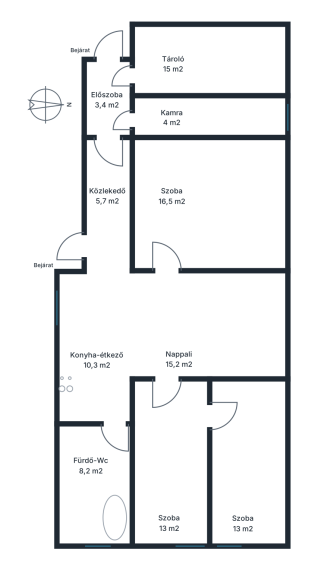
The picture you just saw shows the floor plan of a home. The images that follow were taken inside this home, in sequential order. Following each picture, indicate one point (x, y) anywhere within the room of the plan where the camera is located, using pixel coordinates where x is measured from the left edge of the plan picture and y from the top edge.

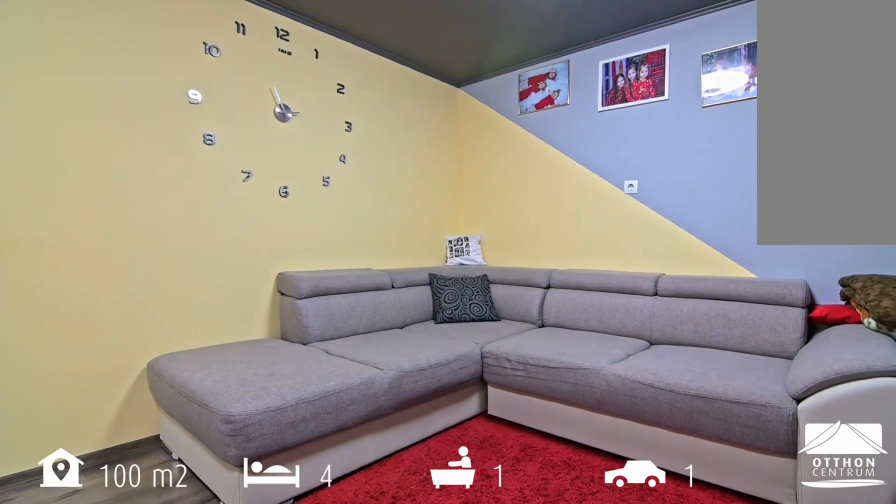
(220, 331)
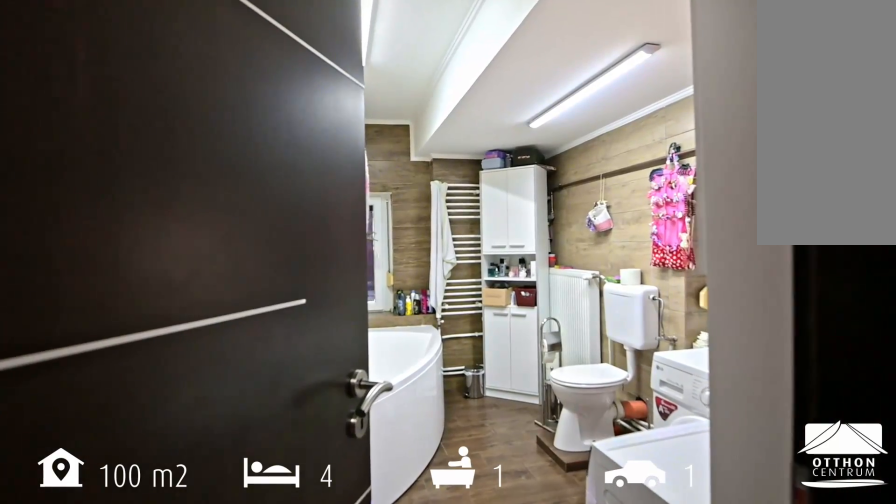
(96, 503)
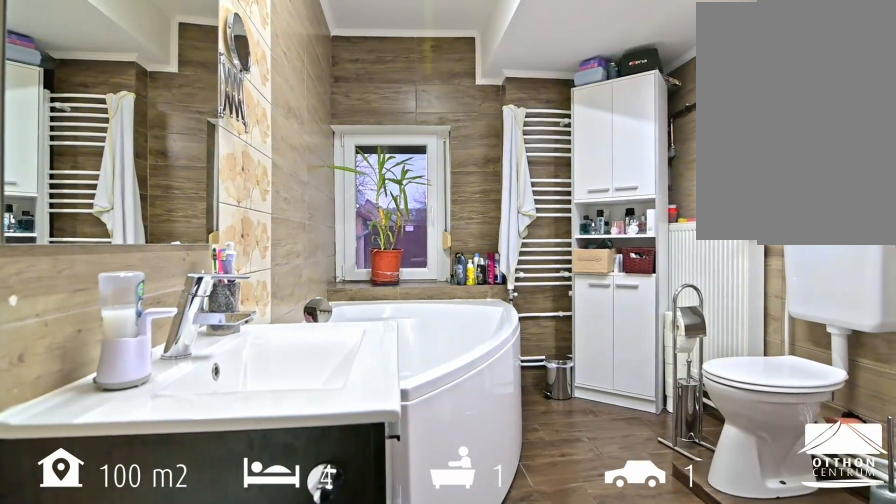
(96, 503)
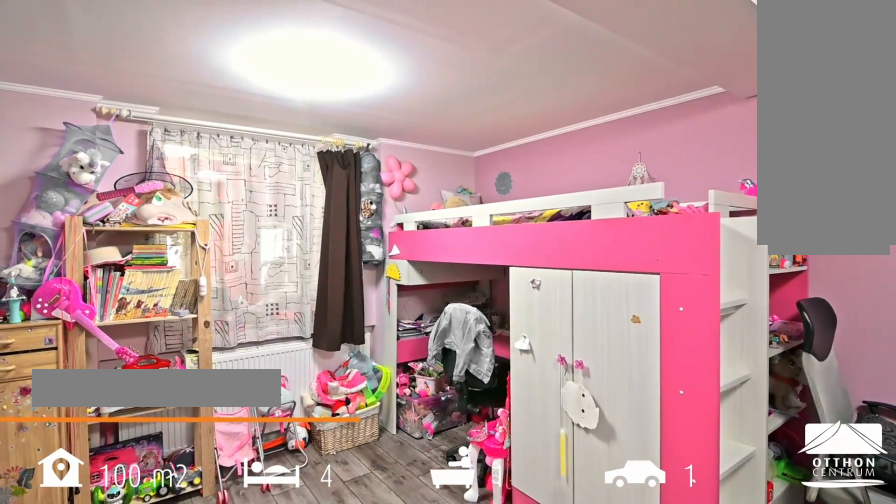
(199, 201)
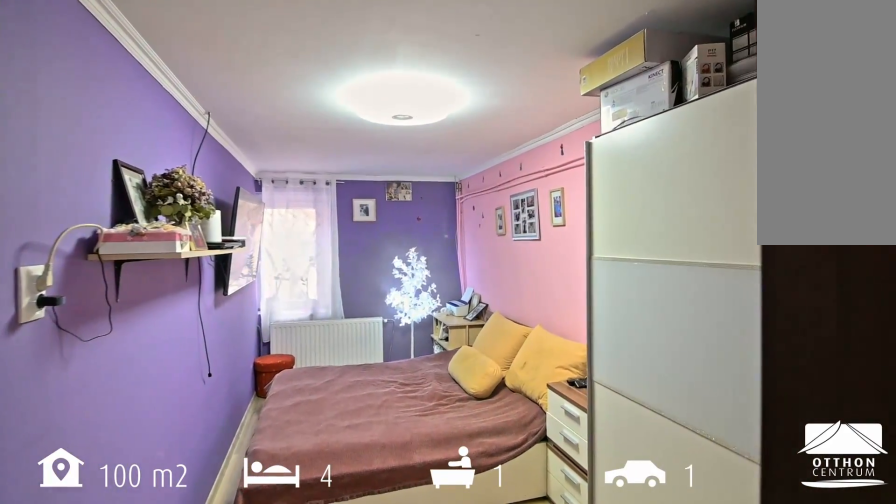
(172, 470)
